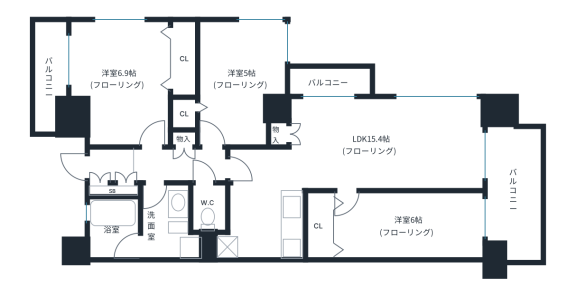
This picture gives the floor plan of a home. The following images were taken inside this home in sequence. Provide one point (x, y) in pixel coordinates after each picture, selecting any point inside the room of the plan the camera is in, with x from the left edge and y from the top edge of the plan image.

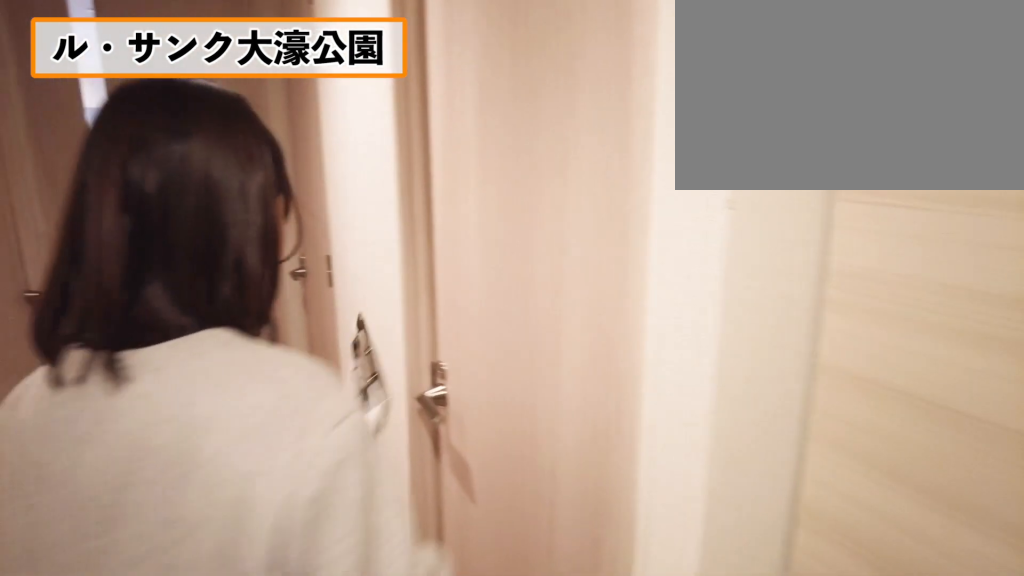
(104, 168)
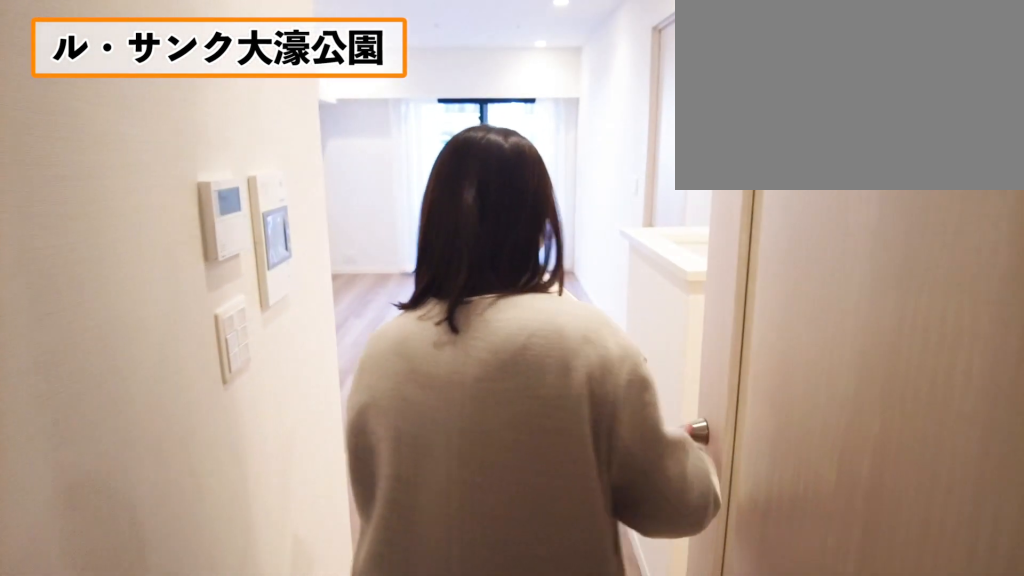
(378, 151)
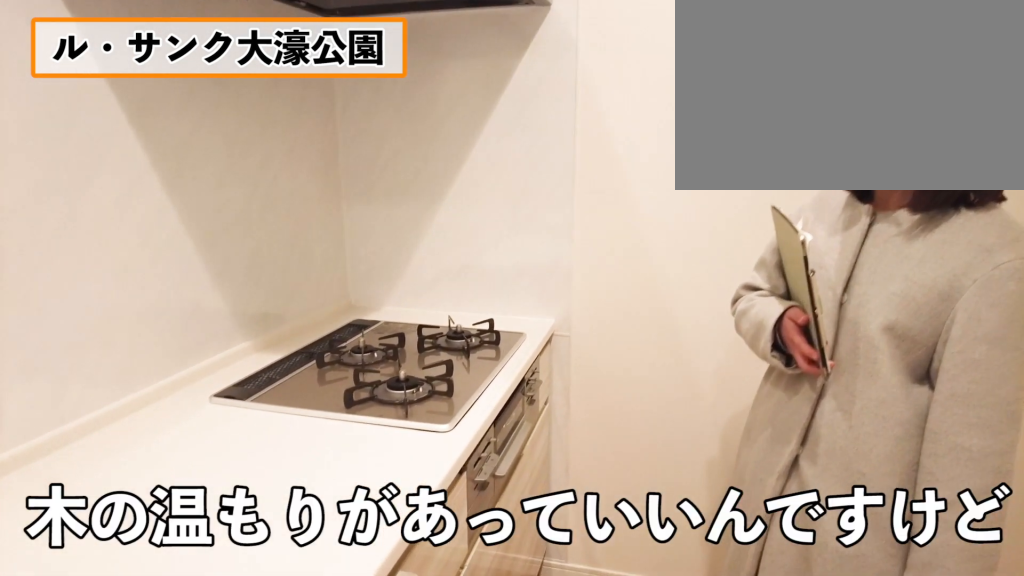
(262, 230)
